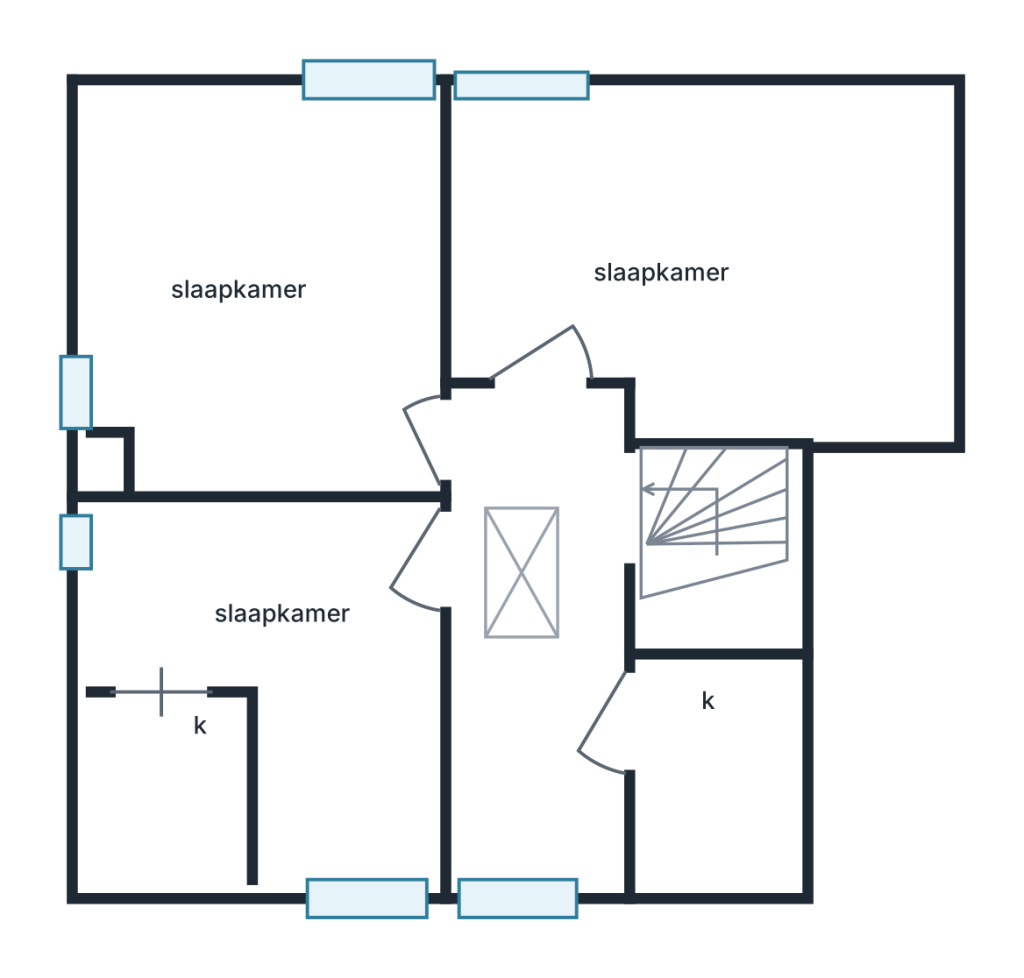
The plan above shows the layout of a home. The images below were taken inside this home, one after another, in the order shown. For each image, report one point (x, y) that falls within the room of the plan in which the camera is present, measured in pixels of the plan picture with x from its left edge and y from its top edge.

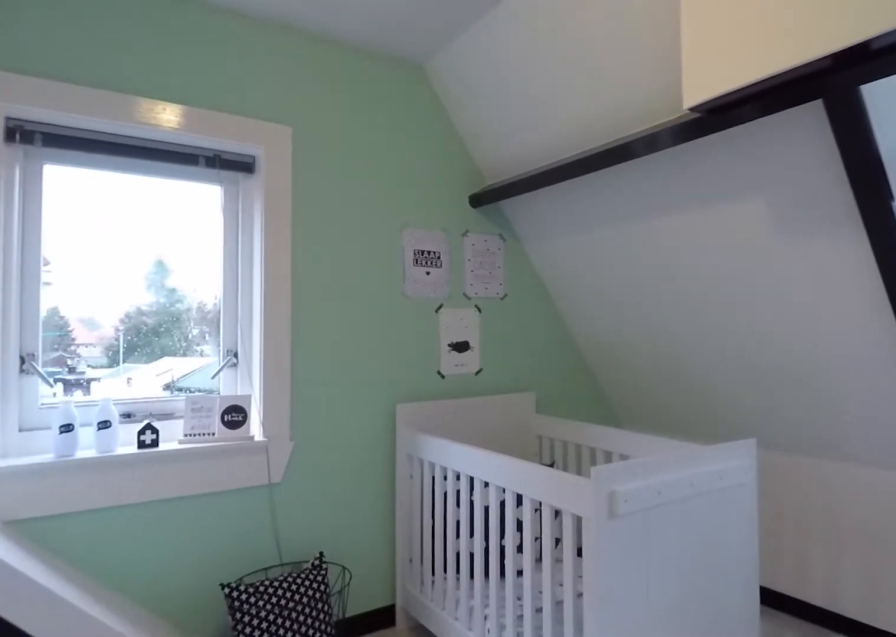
(267, 293)
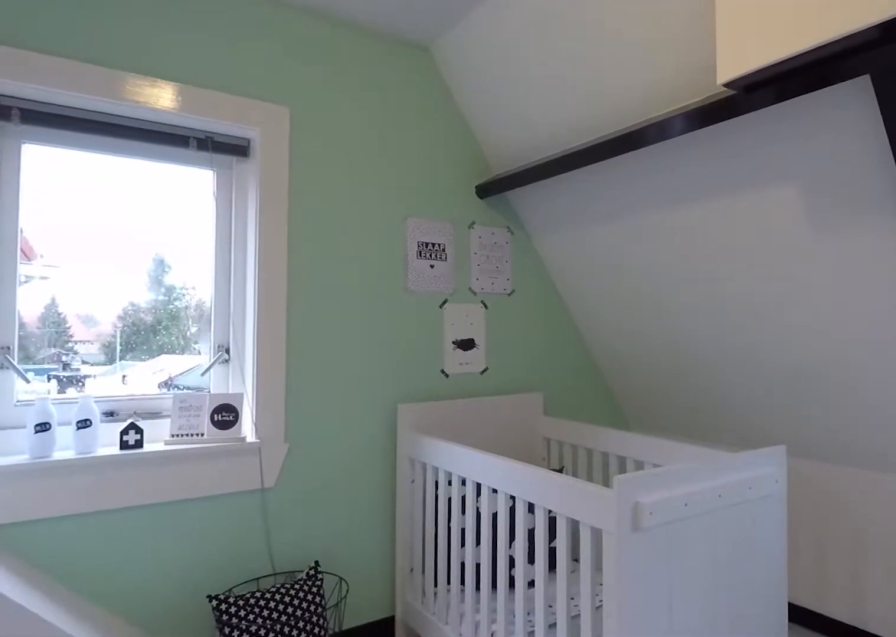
(267, 293)
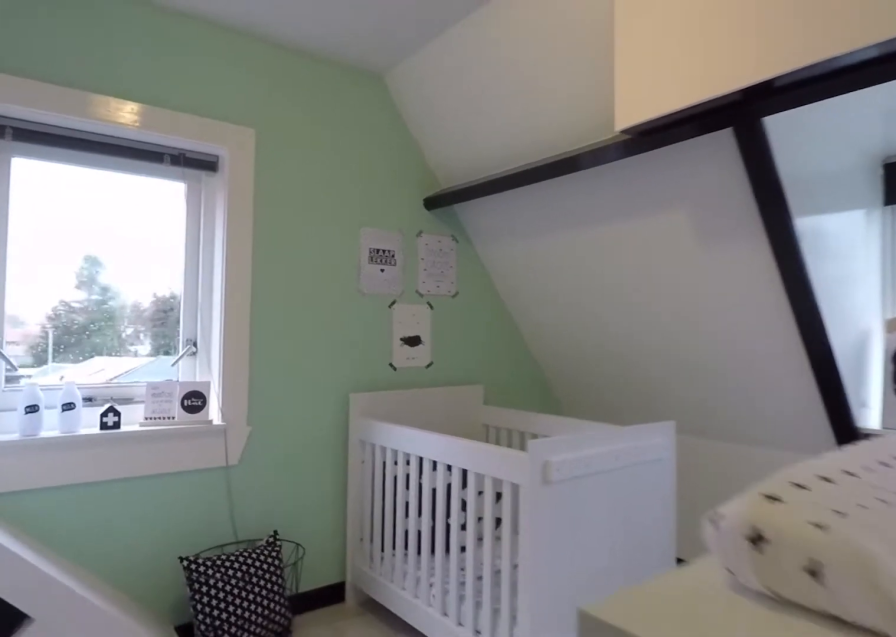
(267, 293)
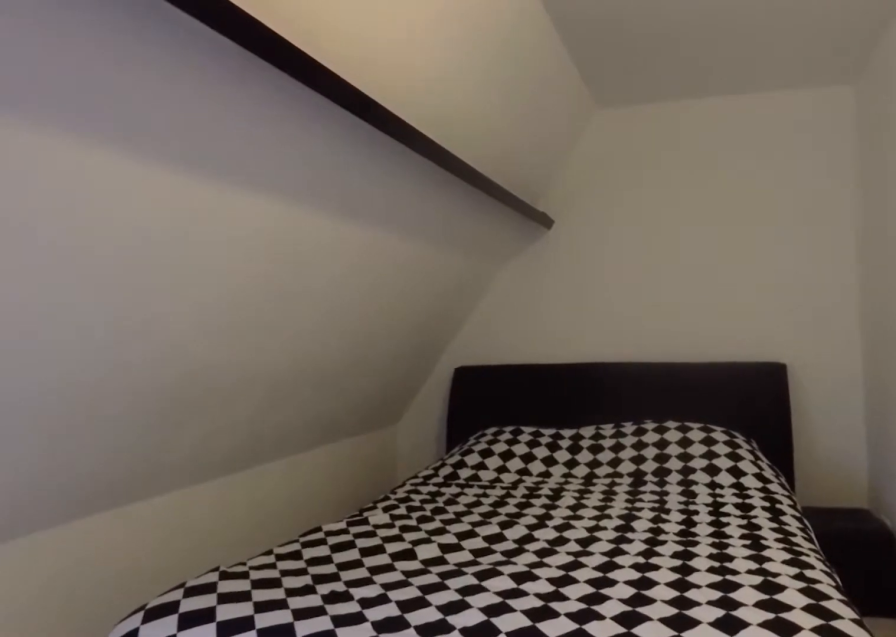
(471, 257)
